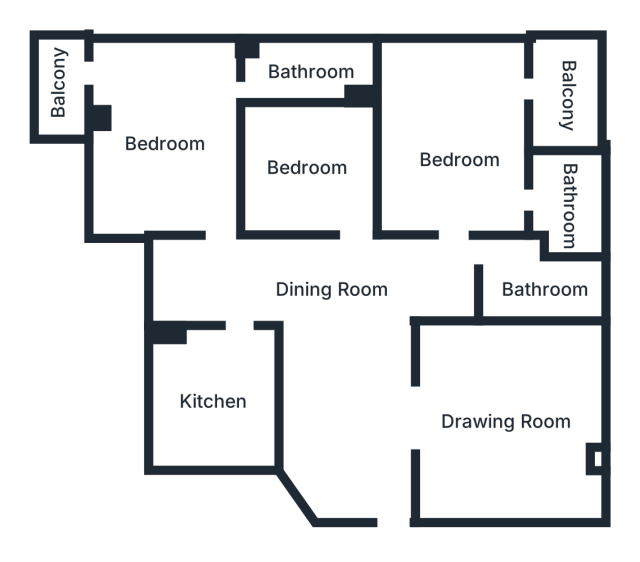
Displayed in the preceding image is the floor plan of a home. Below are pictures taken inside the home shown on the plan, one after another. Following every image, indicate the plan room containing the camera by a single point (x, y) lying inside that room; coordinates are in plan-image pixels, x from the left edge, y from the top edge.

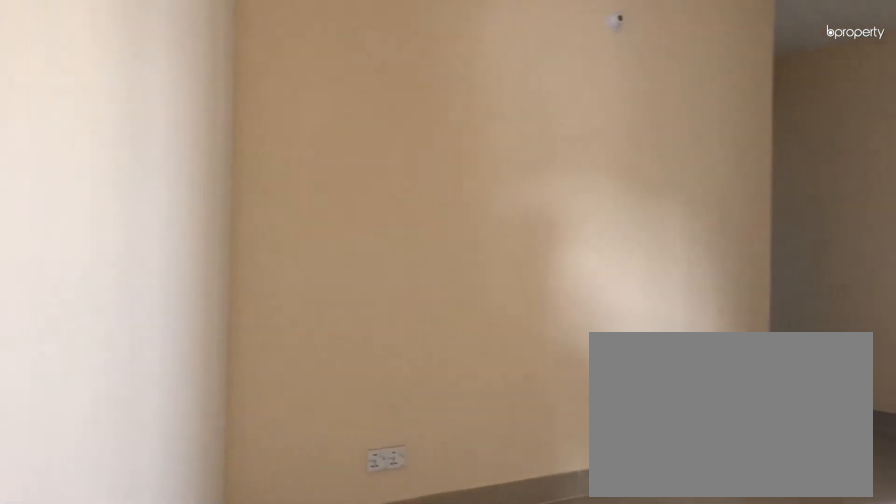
(336, 290)
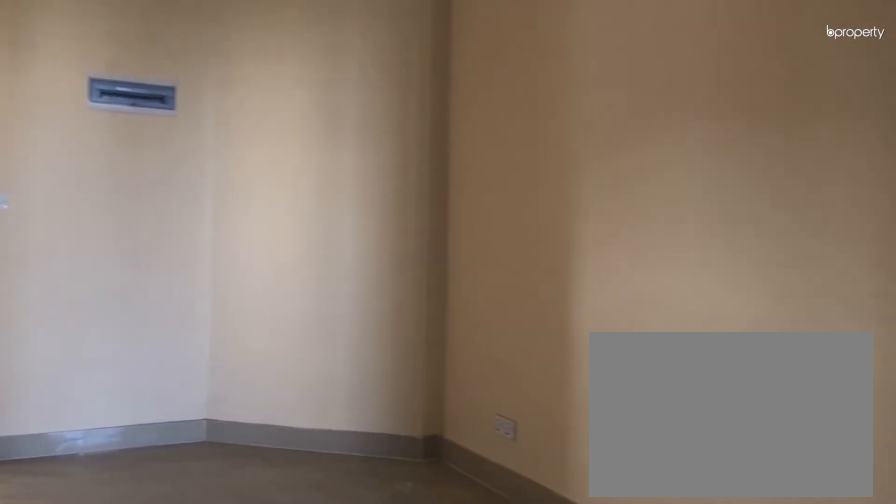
(336, 291)
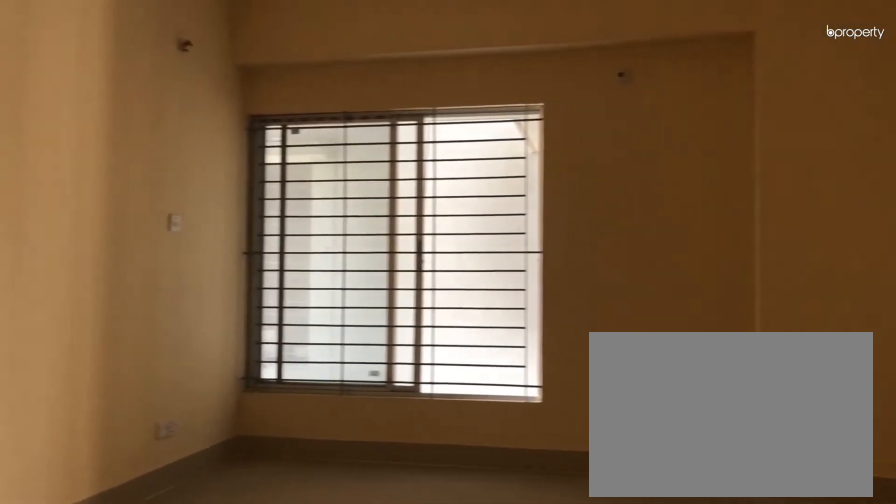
(510, 421)
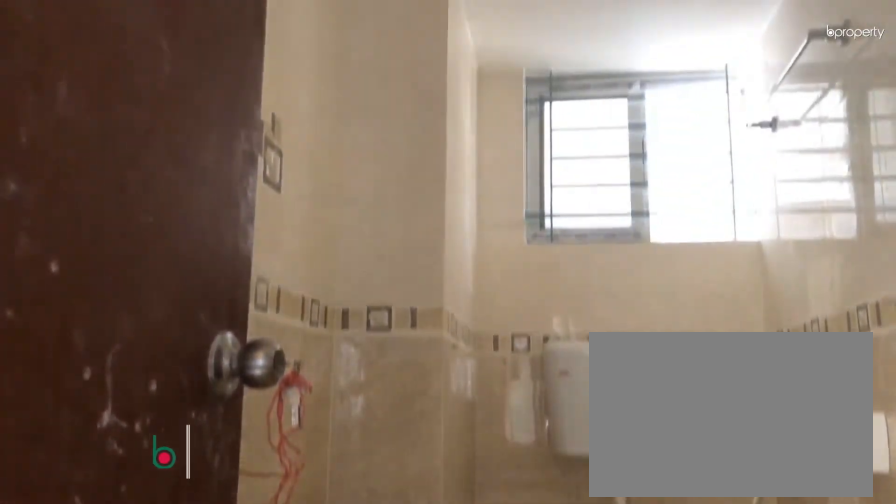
(540, 288)
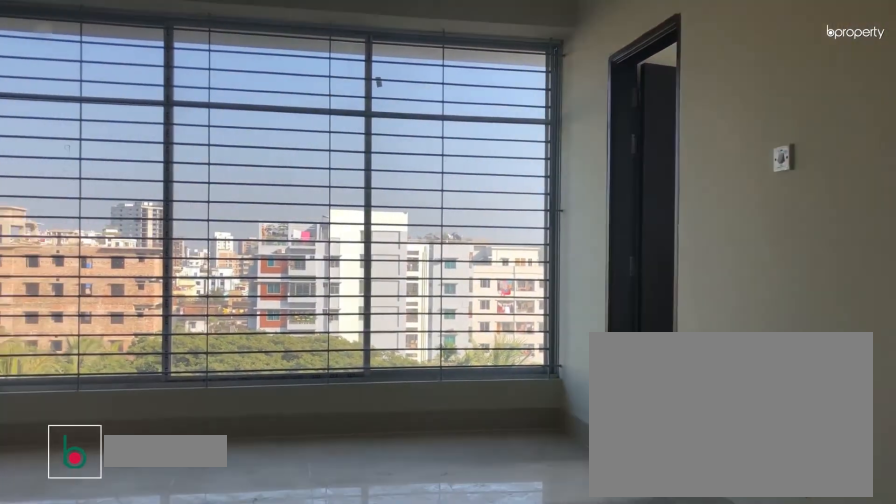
(461, 160)
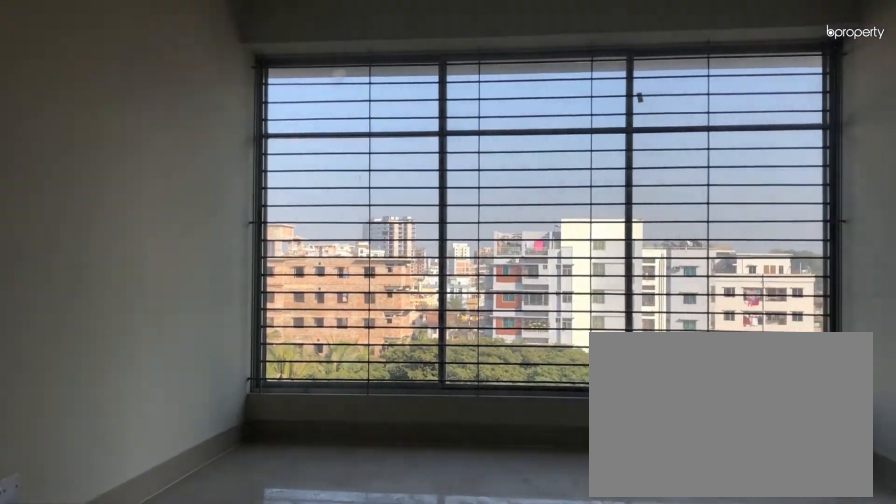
(461, 159)
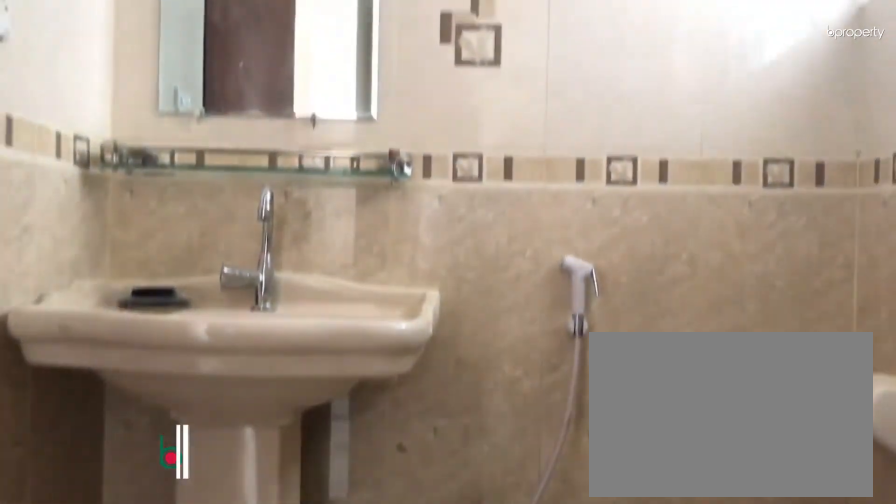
(572, 202)
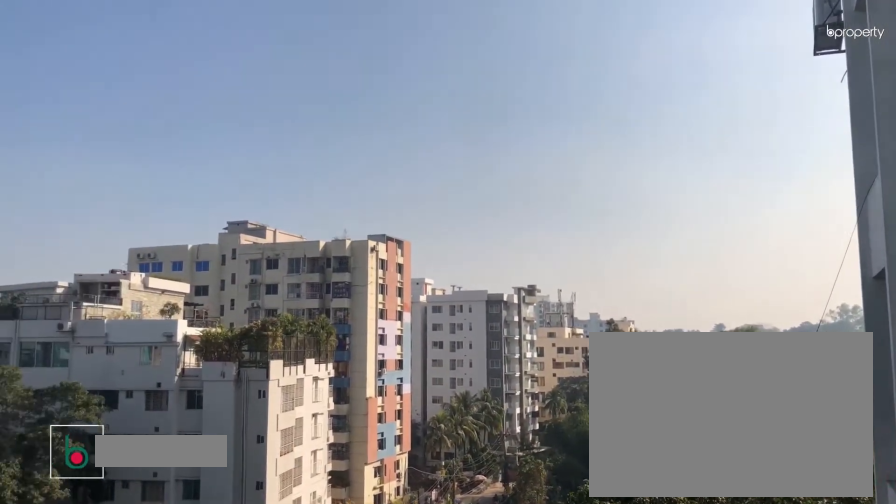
(568, 95)
